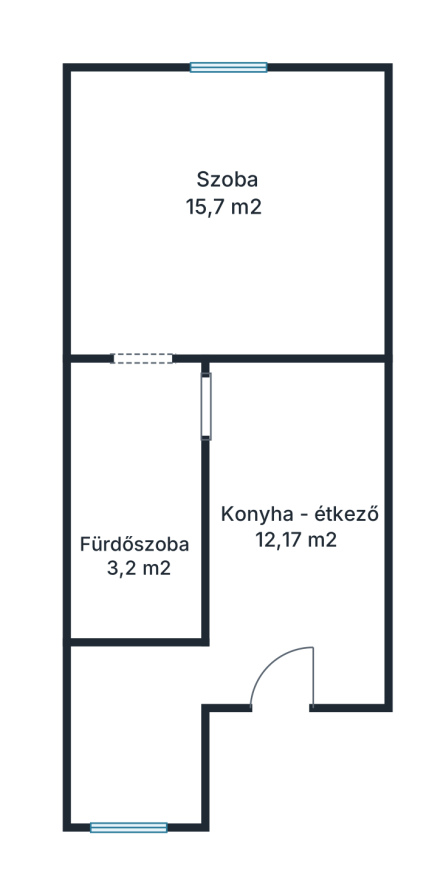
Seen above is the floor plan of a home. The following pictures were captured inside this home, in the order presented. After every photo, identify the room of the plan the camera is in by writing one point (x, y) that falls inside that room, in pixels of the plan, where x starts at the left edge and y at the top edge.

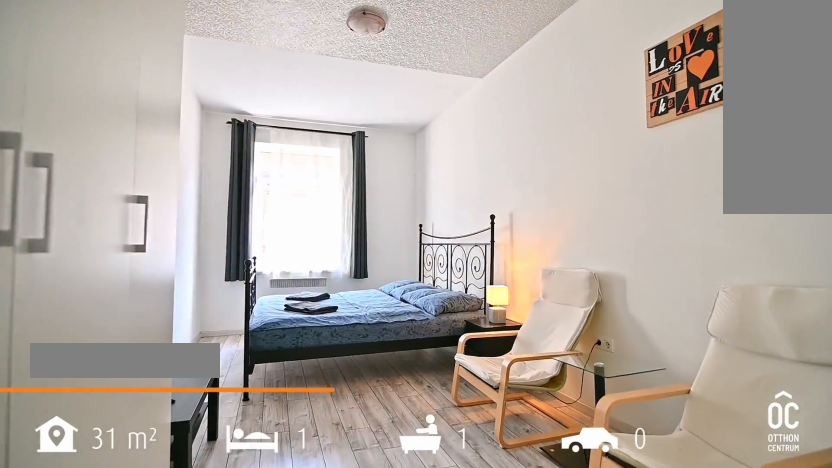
(228, 210)
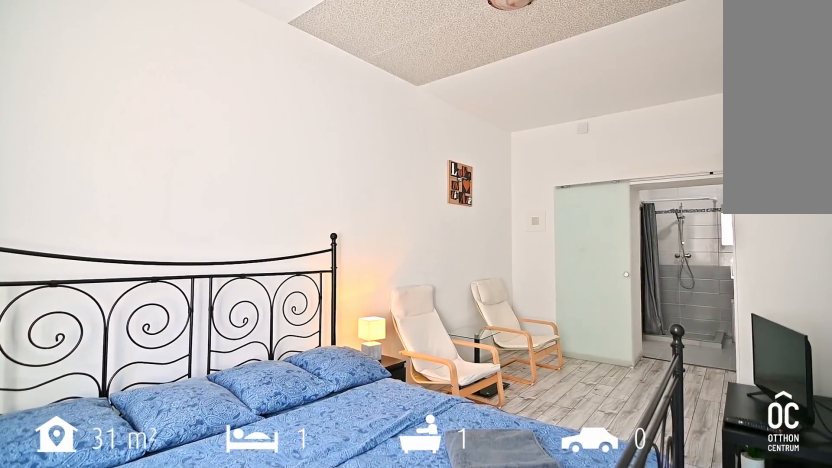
(228, 210)
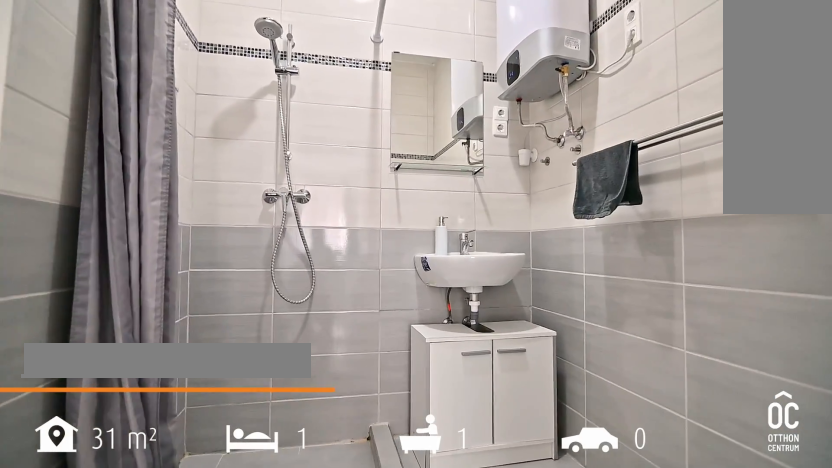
(132, 495)
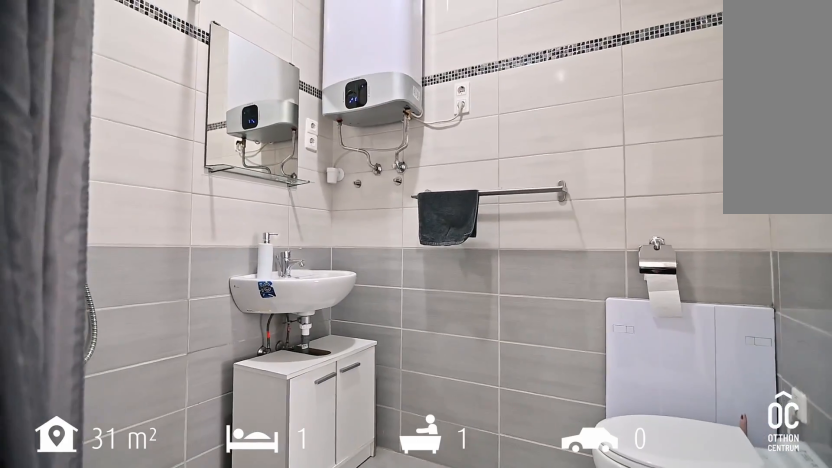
(132, 495)
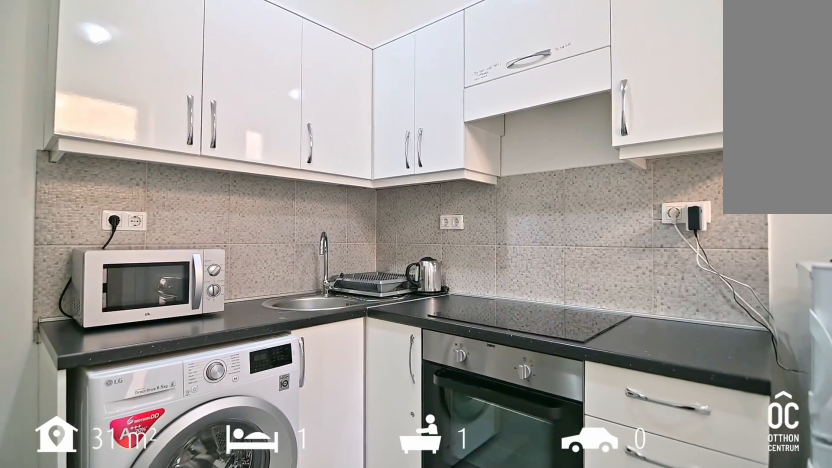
(294, 542)
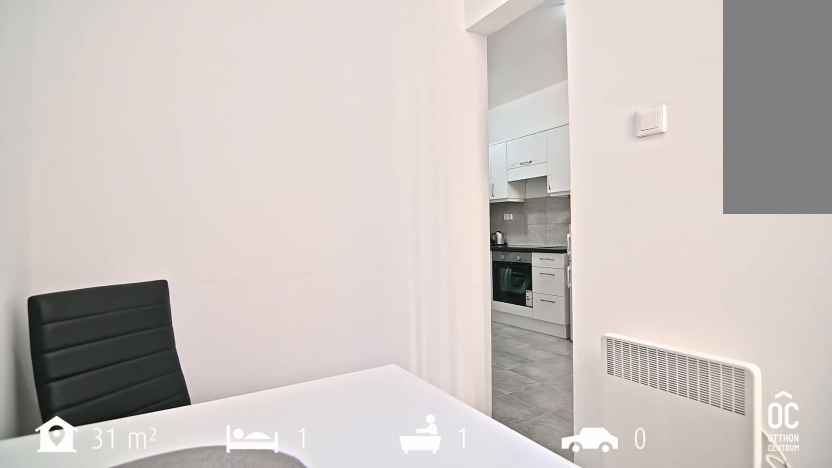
(134, 731)
